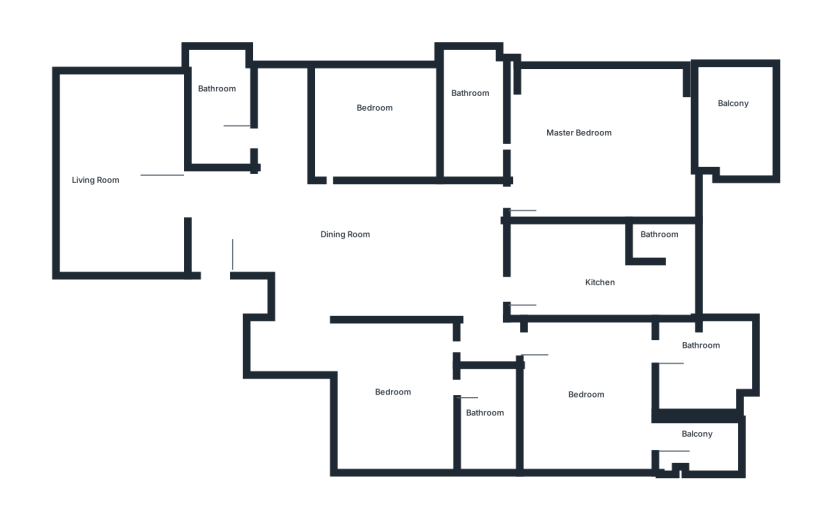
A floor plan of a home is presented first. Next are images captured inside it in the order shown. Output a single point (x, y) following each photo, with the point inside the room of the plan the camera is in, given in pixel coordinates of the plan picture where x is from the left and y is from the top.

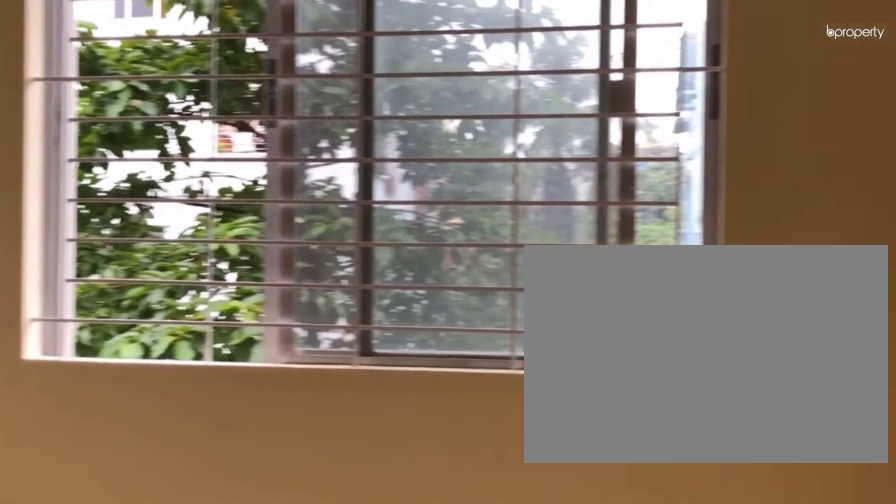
(604, 373)
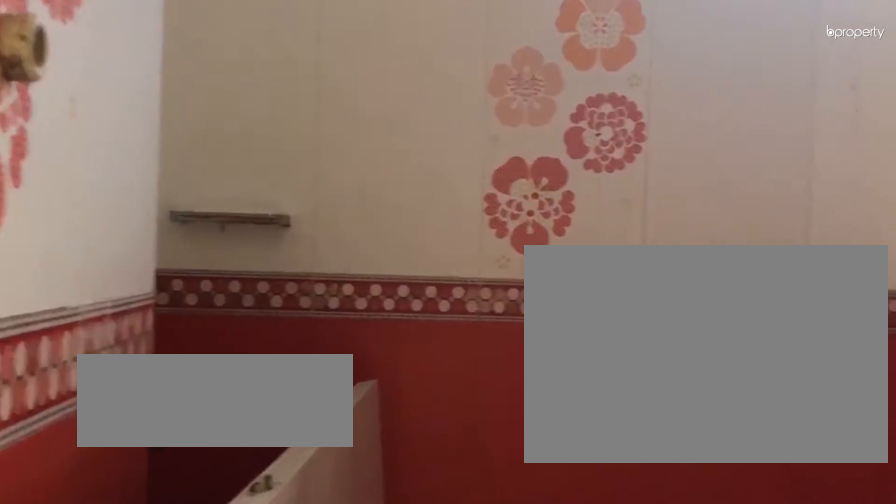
(682, 347)
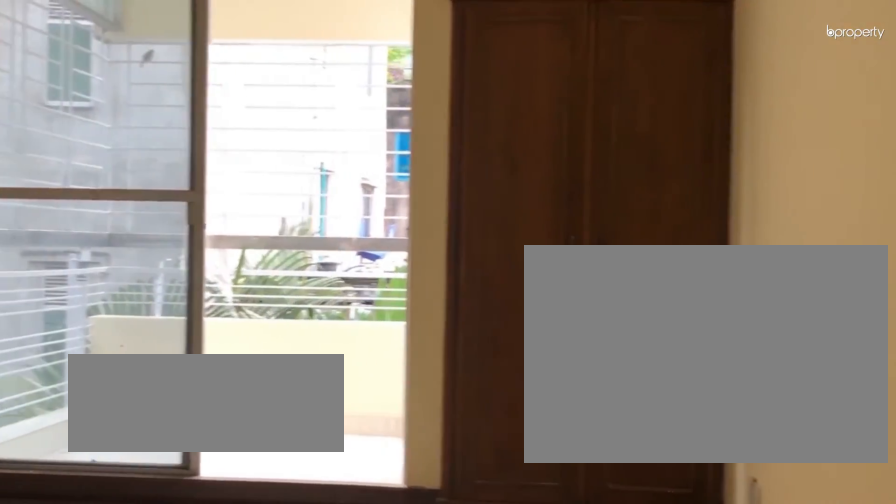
(614, 112)
